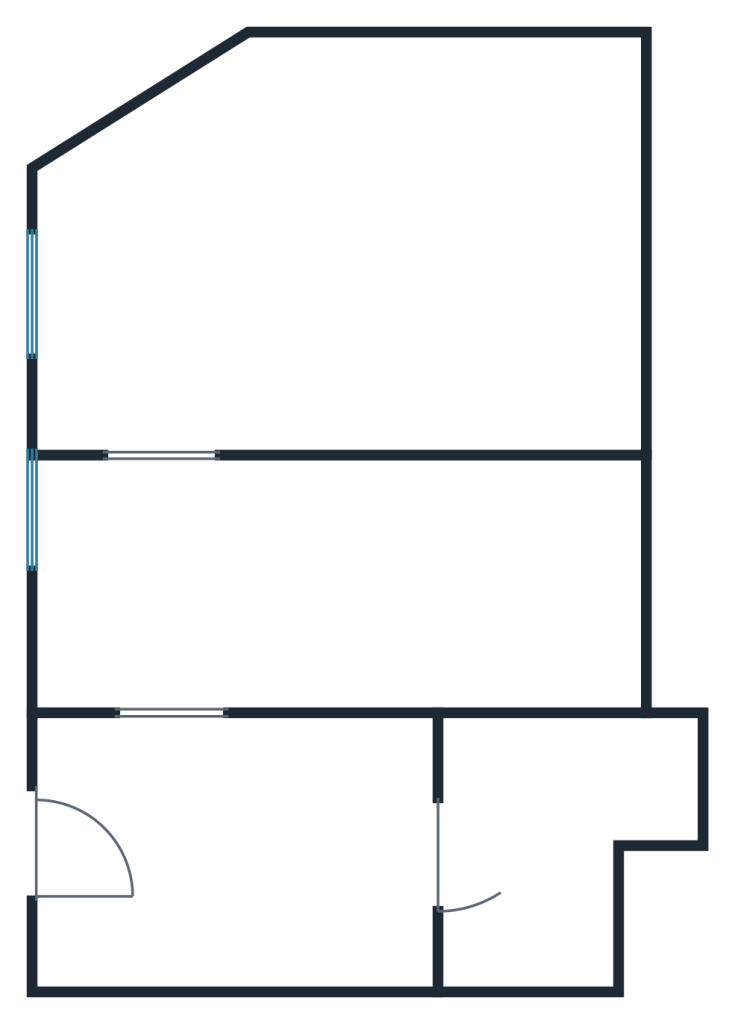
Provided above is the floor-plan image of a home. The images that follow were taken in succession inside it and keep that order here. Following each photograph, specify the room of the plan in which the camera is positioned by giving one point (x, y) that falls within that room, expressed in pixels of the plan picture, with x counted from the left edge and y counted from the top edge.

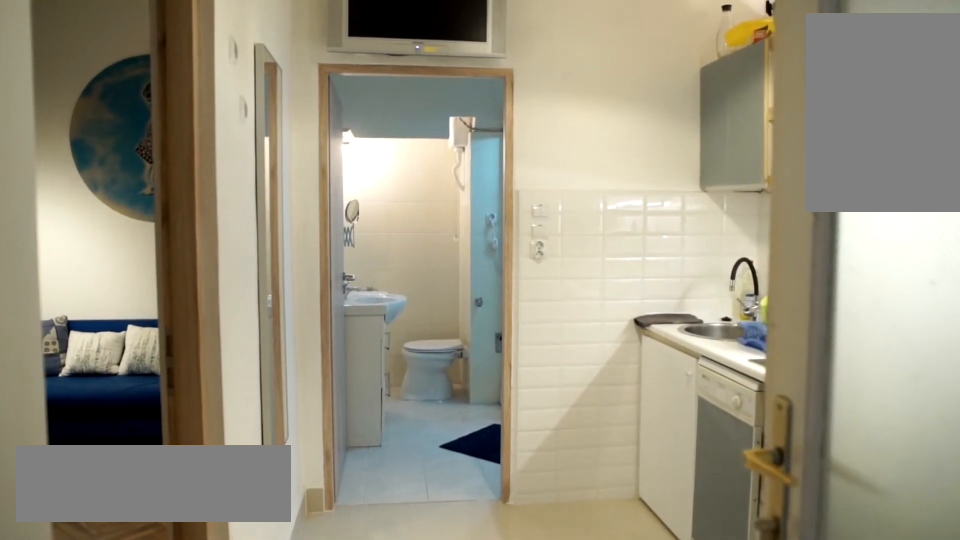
(209, 842)
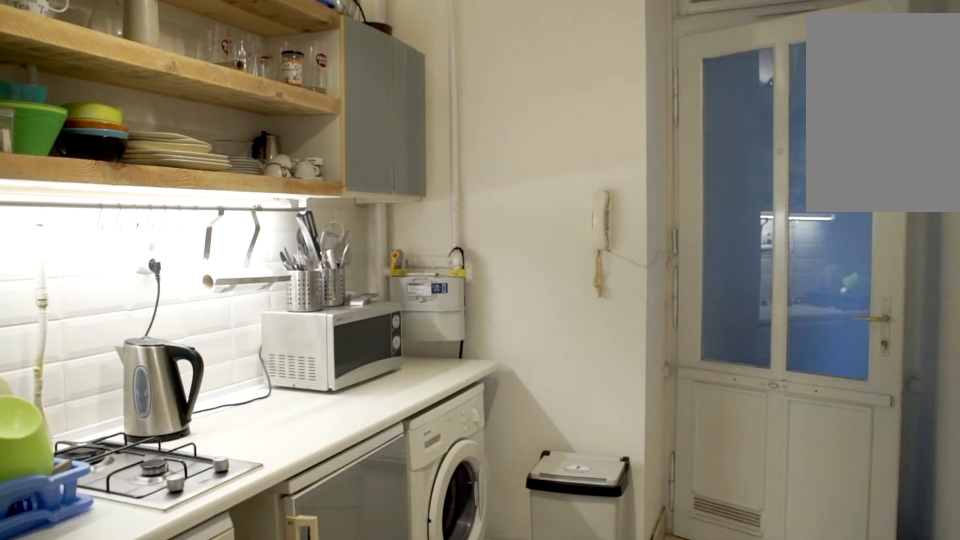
(209, 842)
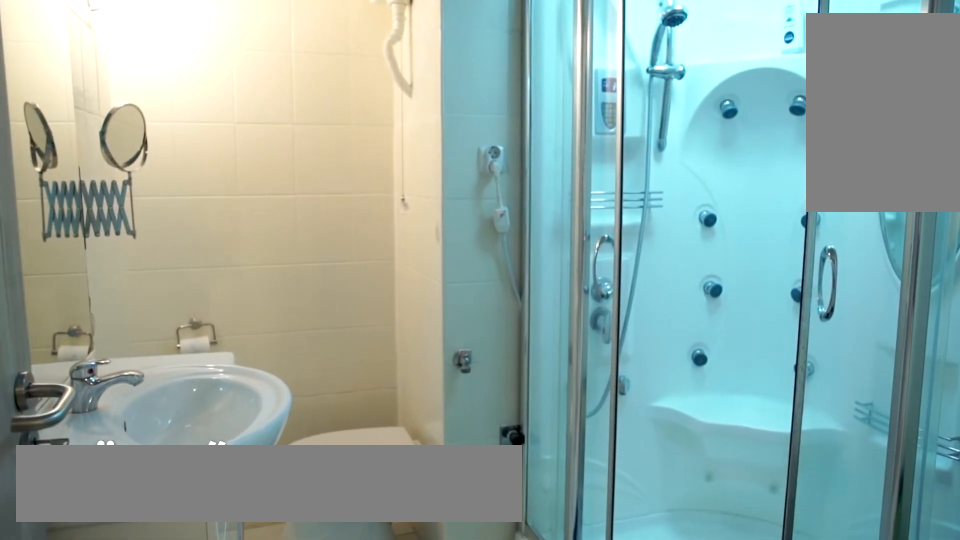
(541, 853)
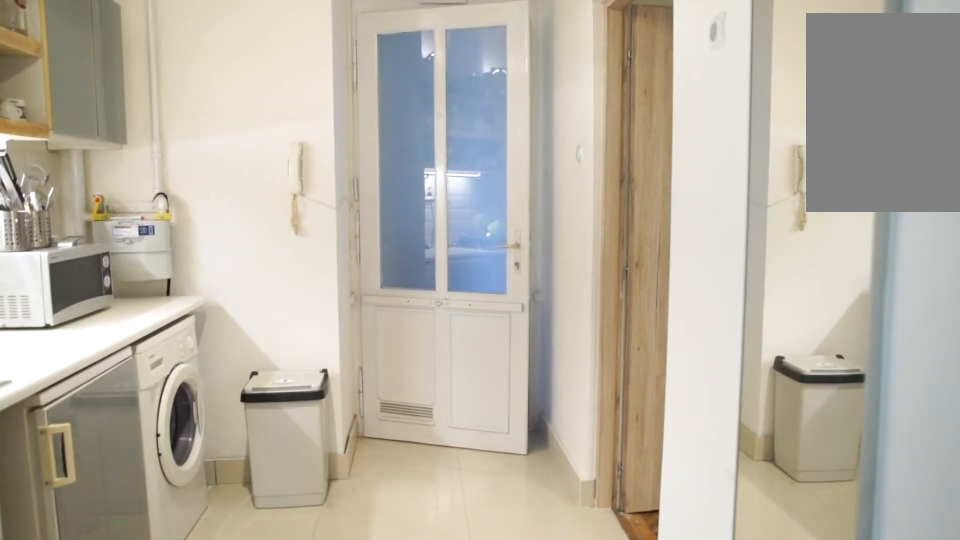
(269, 848)
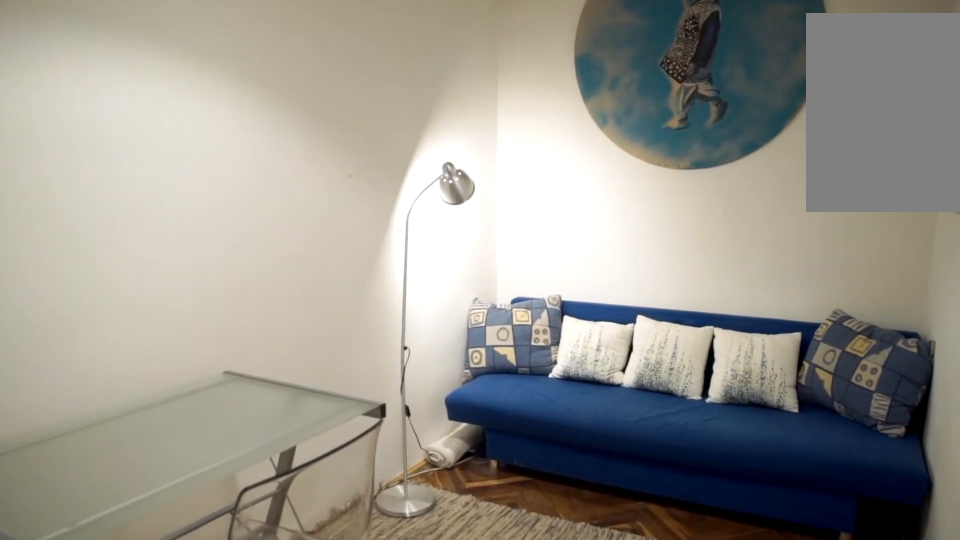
(331, 584)
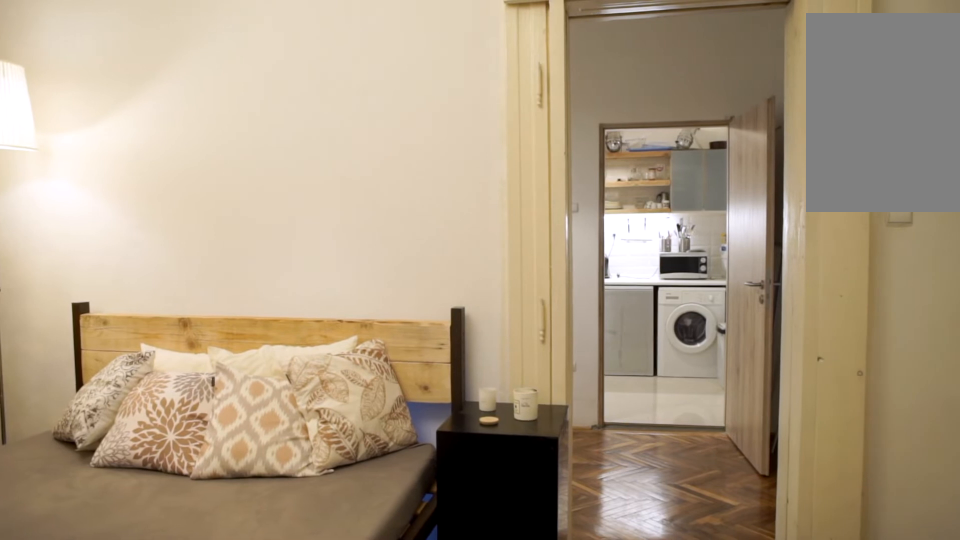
(298, 267)
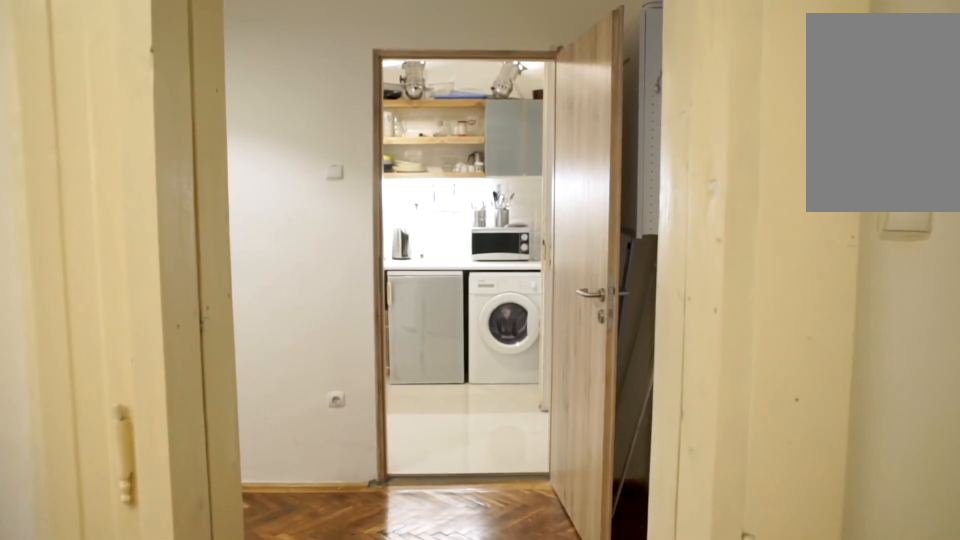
(298, 267)
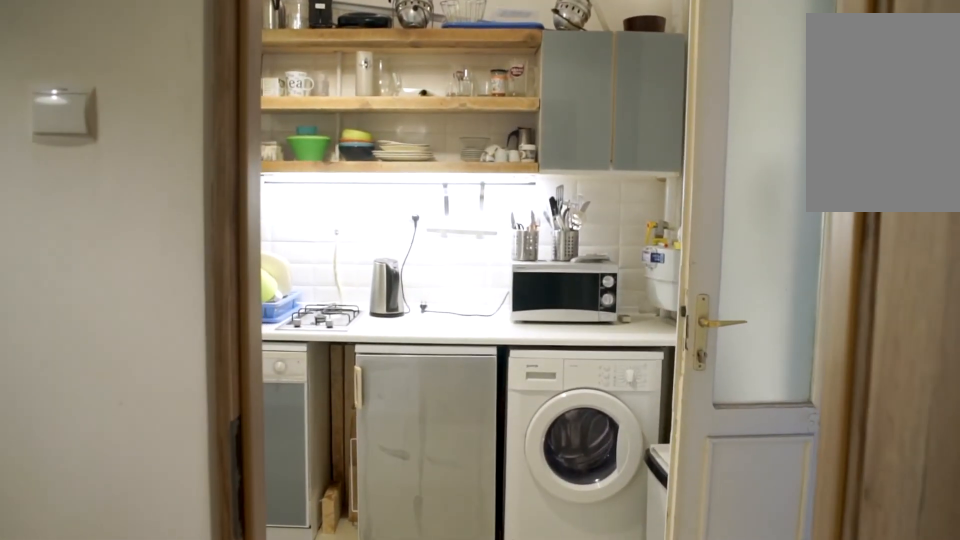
(171, 587)
